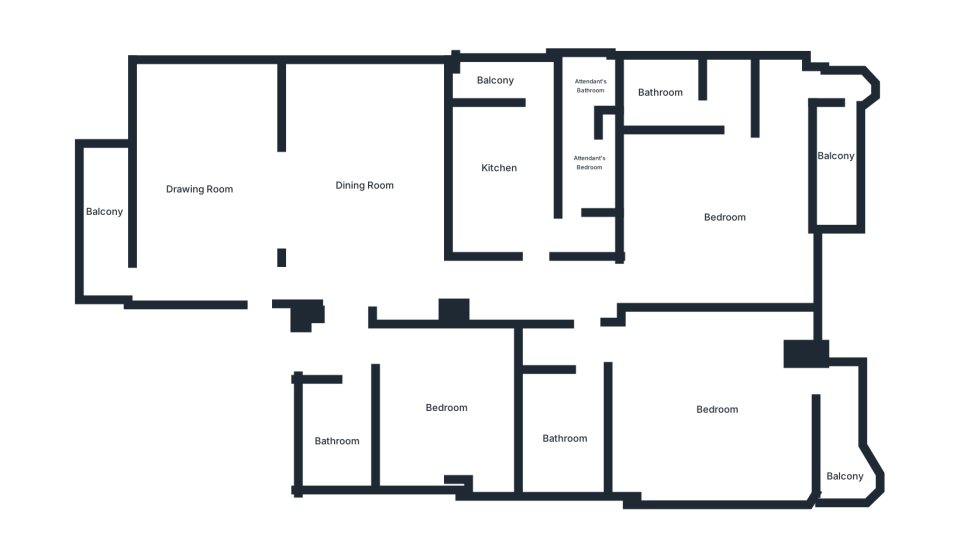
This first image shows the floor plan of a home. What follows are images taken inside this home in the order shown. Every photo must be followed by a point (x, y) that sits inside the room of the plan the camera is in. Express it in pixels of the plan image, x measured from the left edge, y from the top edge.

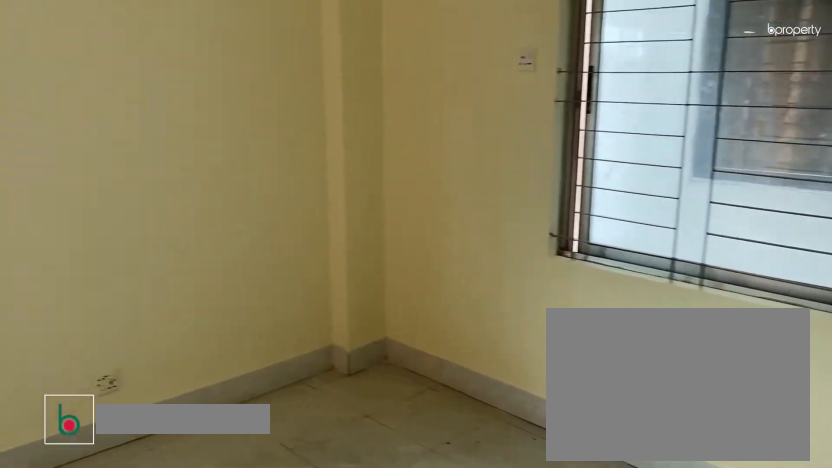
(212, 181)
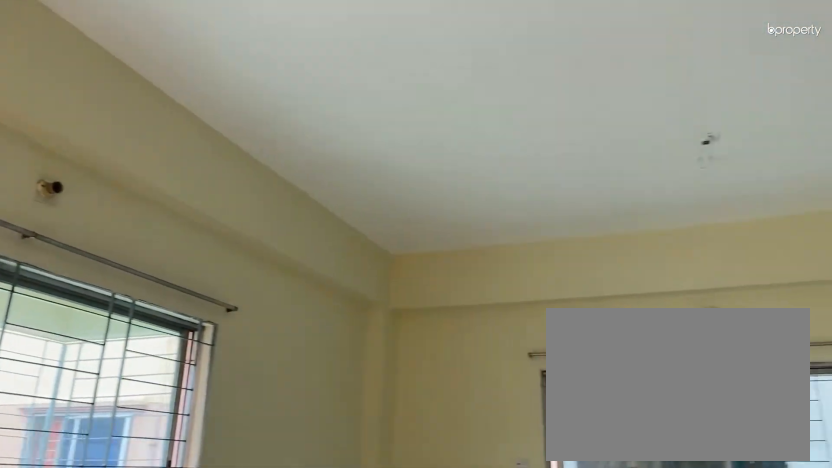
(212, 181)
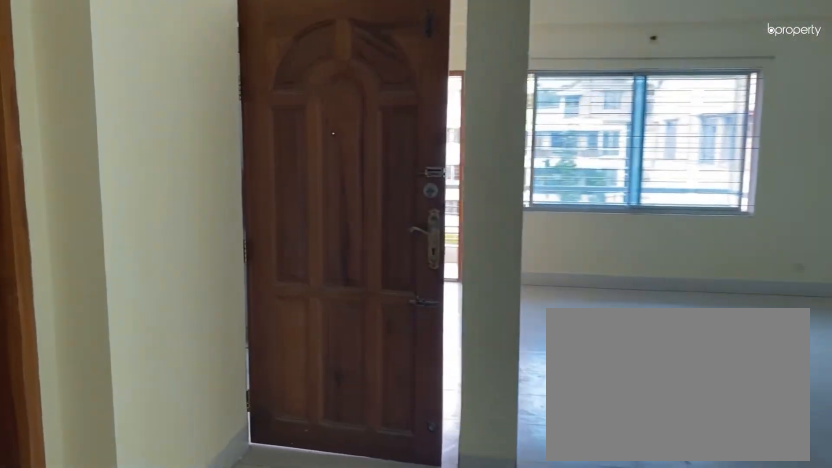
(368, 184)
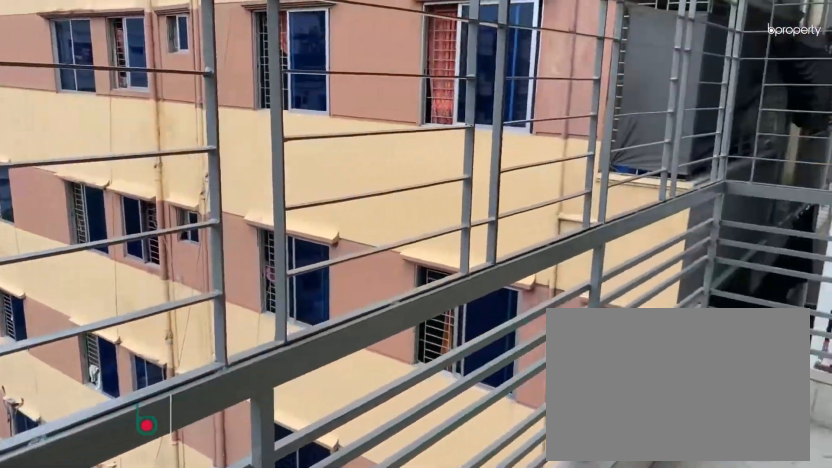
(107, 214)
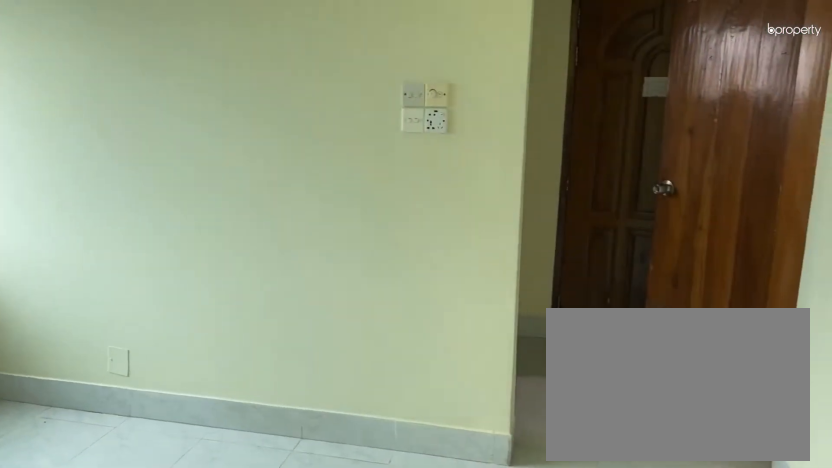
(445, 407)
